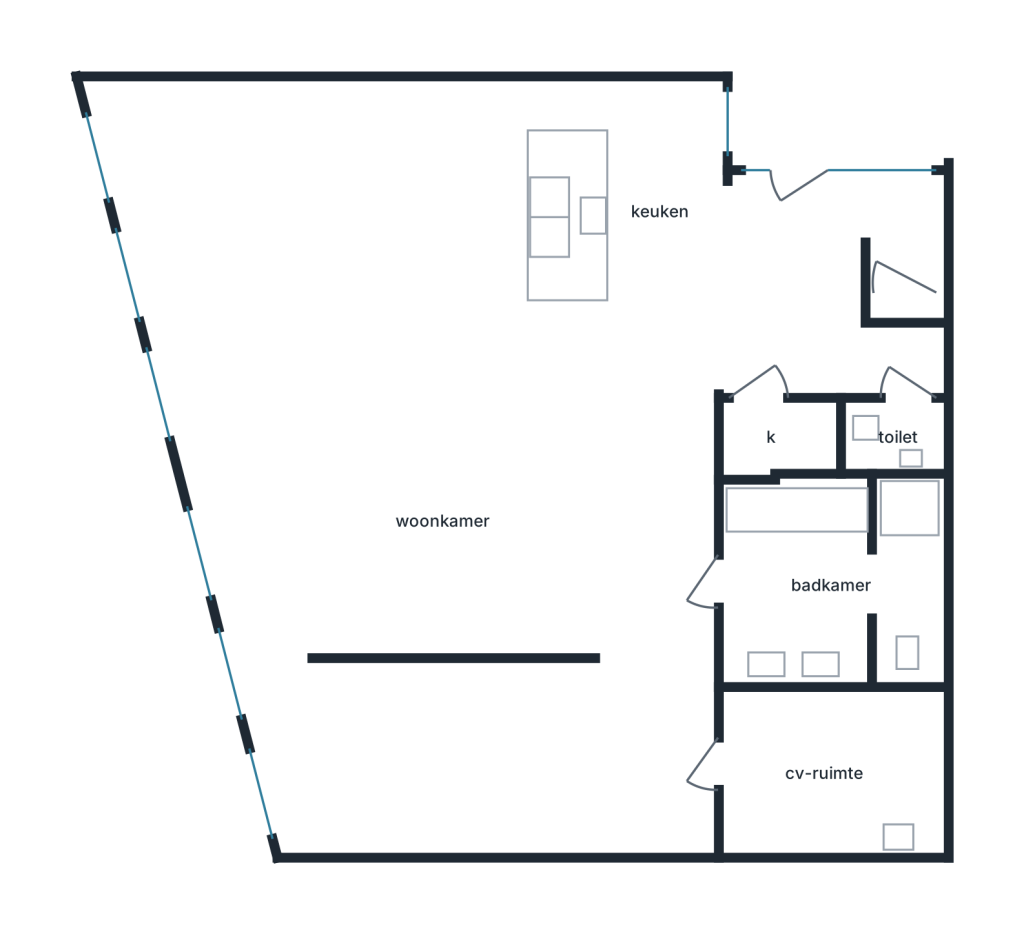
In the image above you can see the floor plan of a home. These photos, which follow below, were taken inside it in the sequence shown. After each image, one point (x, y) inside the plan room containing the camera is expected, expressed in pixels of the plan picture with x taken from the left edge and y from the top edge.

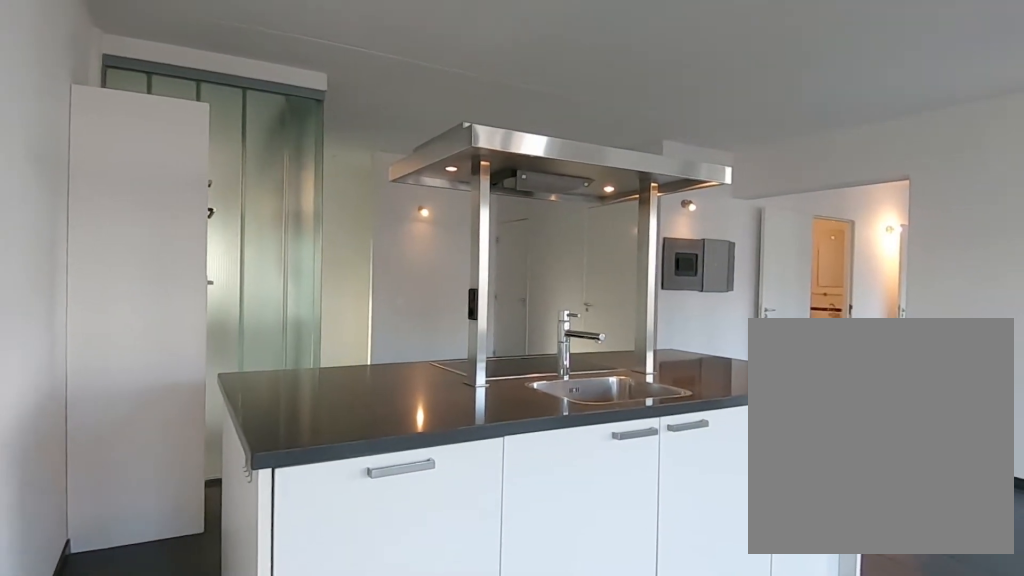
(426, 269)
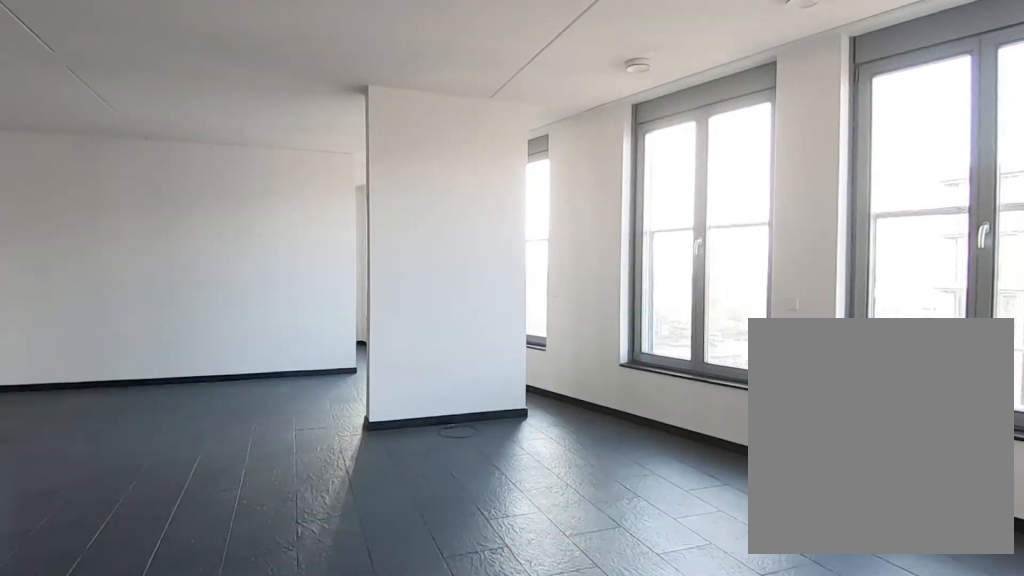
(426, 269)
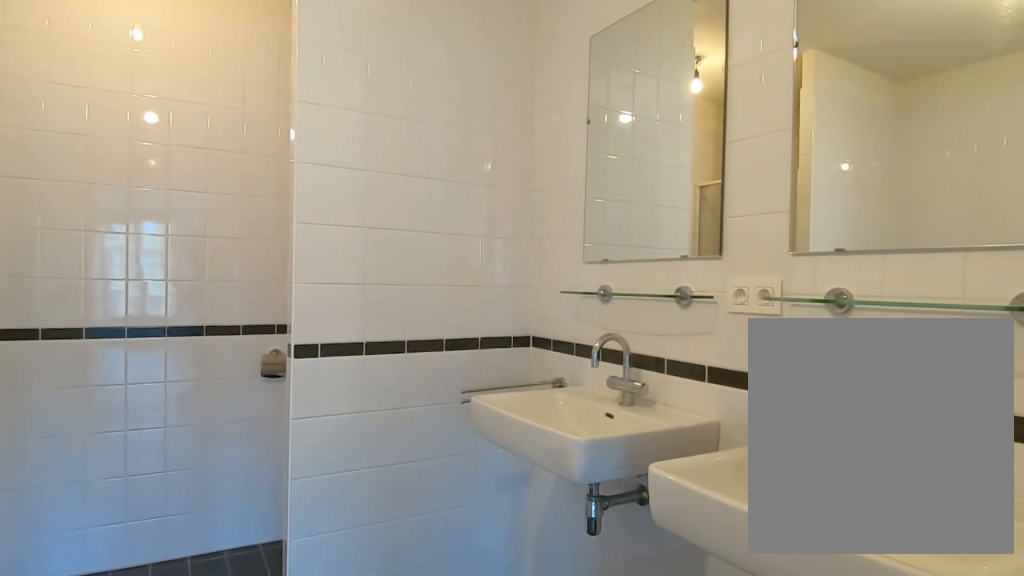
(833, 592)
